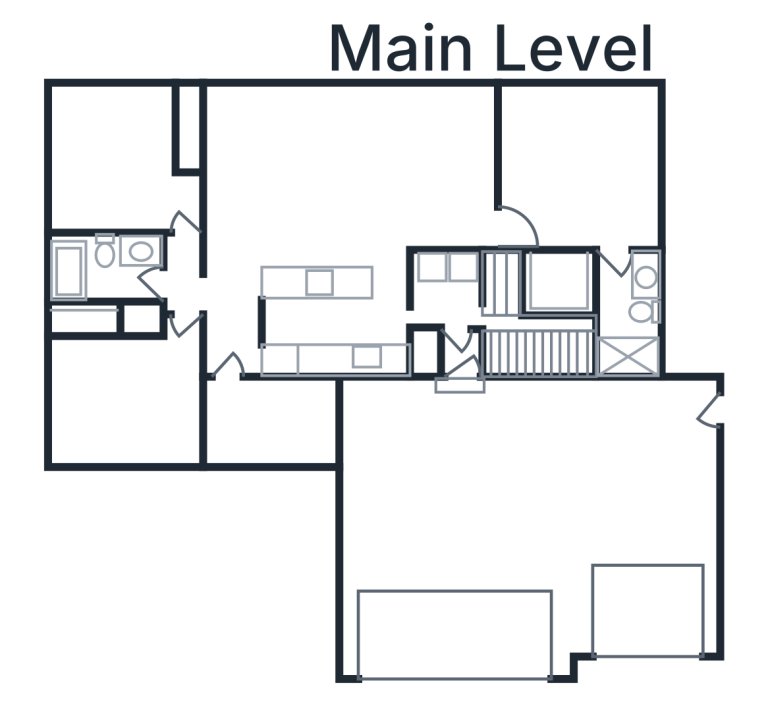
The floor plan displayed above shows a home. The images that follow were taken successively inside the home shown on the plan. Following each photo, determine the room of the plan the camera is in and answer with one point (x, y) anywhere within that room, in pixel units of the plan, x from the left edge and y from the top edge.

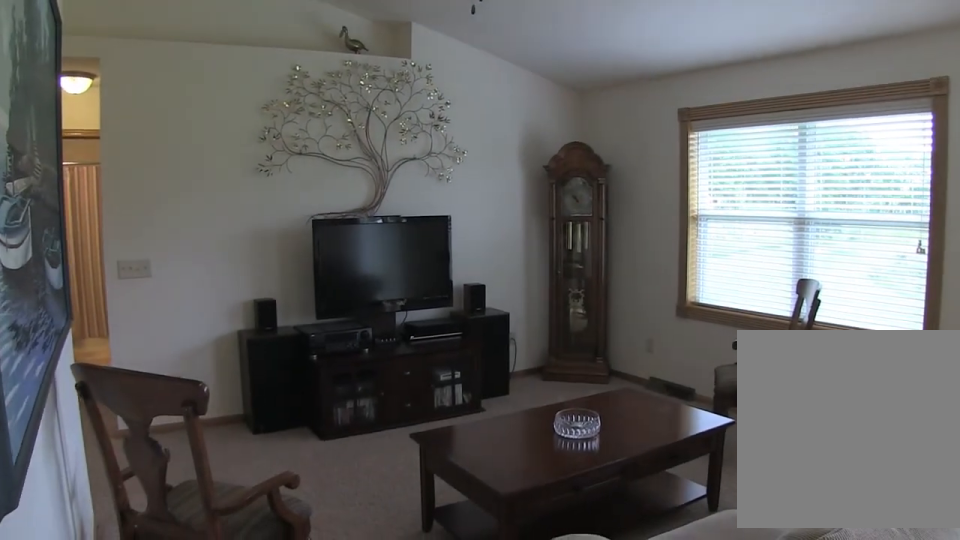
(308, 176)
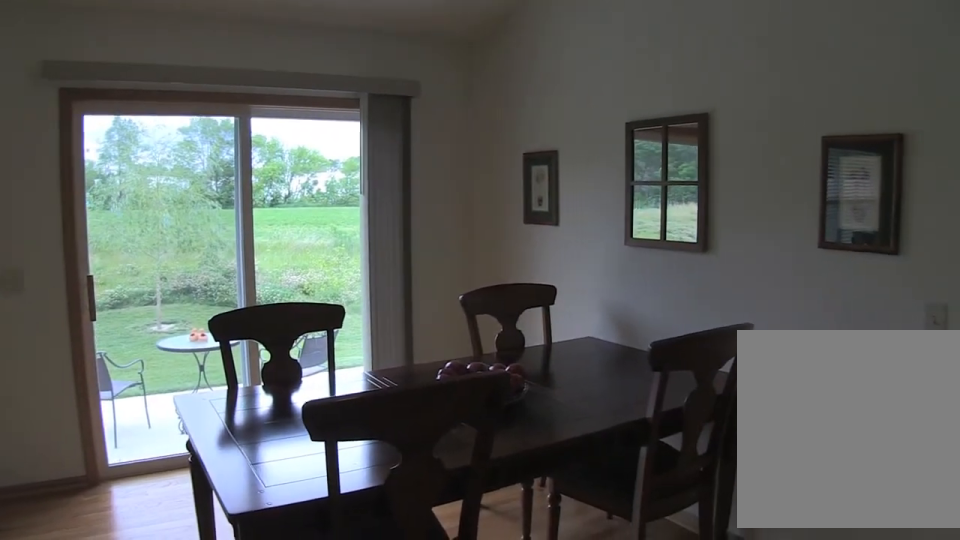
(451, 170)
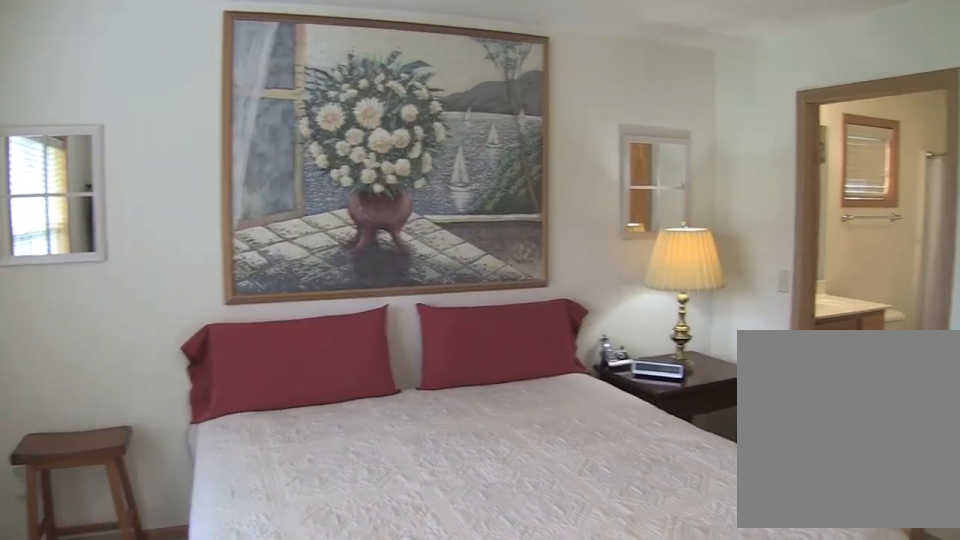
(578, 167)
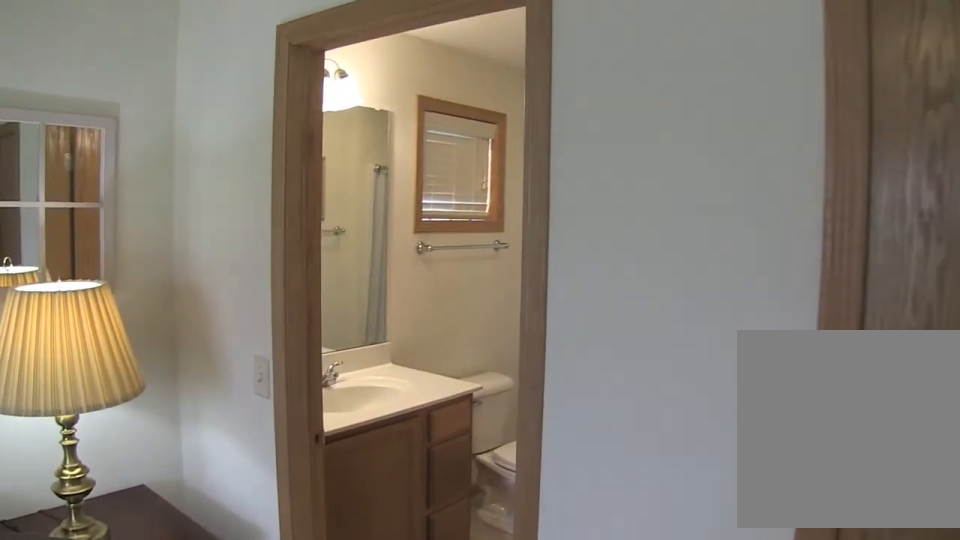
(578, 167)
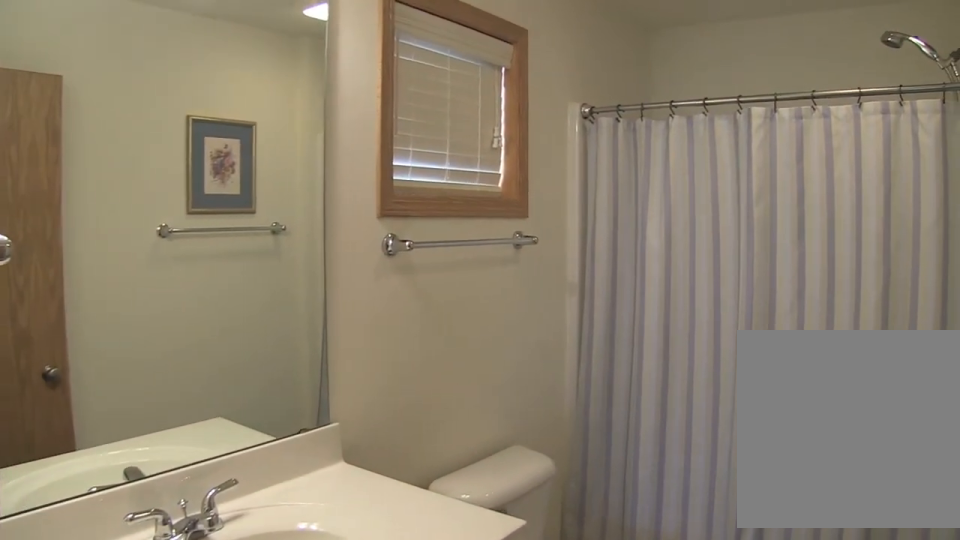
(628, 314)
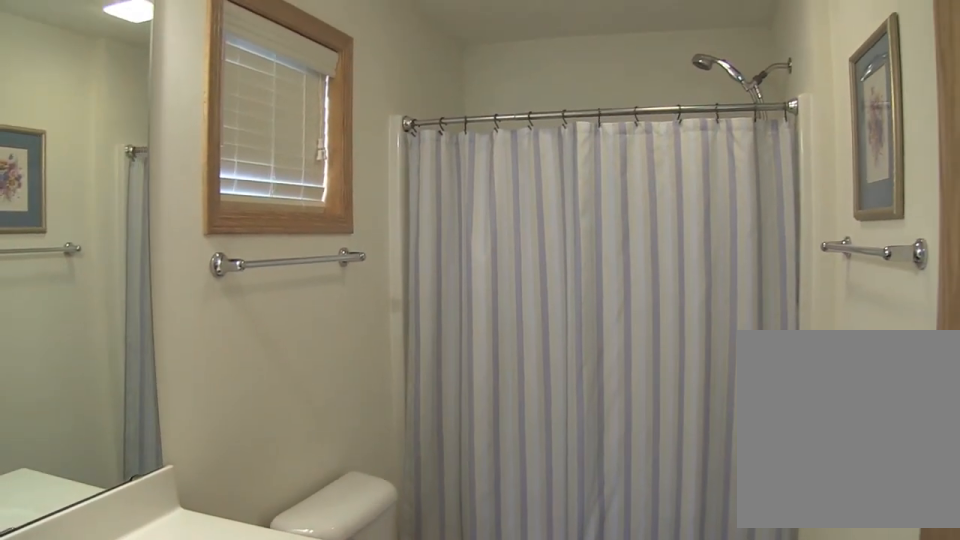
(628, 314)
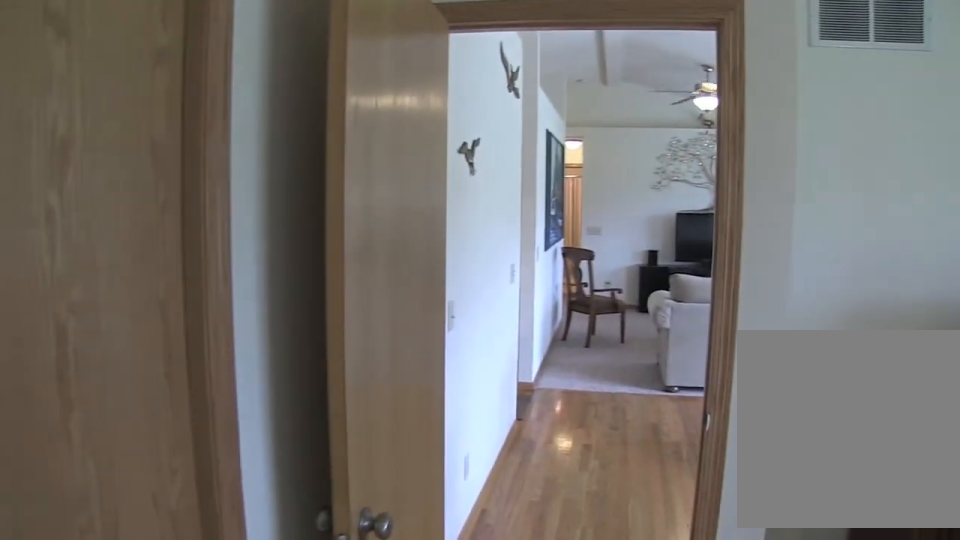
(578, 167)
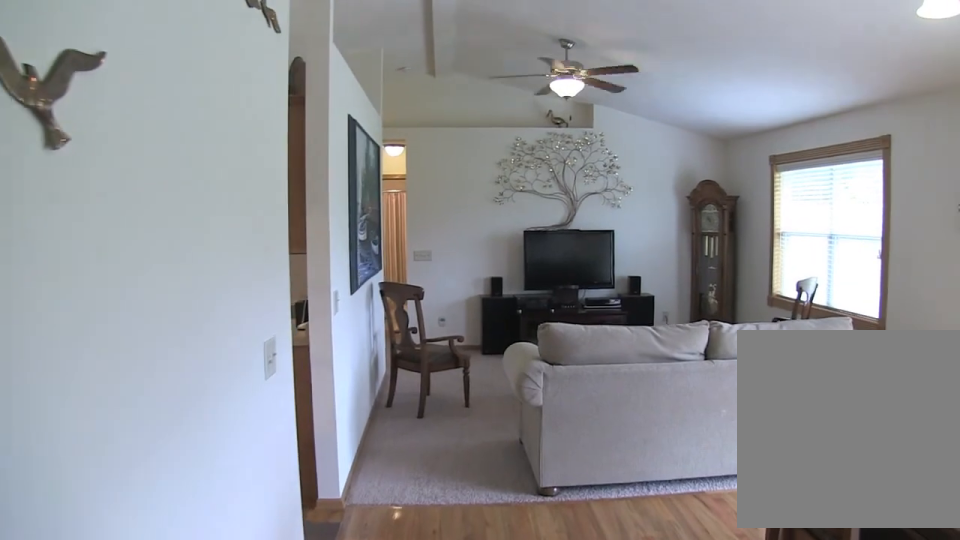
(451, 167)
